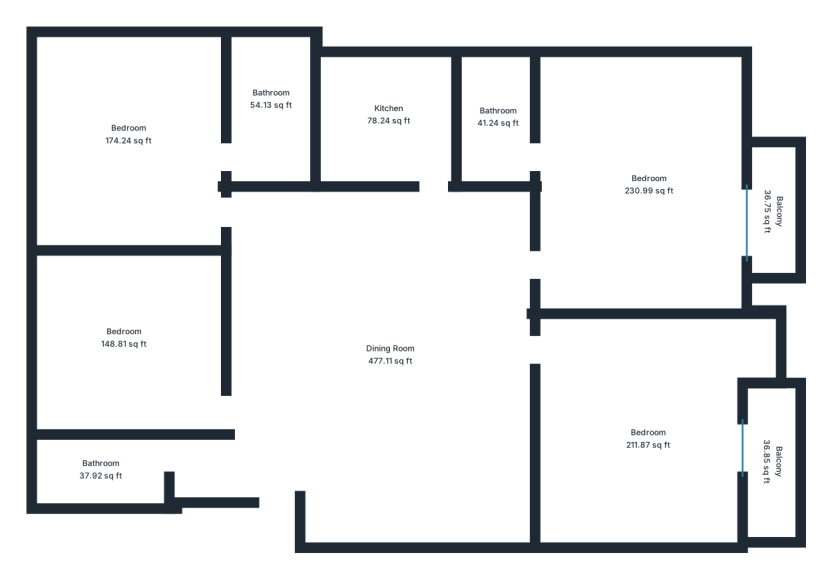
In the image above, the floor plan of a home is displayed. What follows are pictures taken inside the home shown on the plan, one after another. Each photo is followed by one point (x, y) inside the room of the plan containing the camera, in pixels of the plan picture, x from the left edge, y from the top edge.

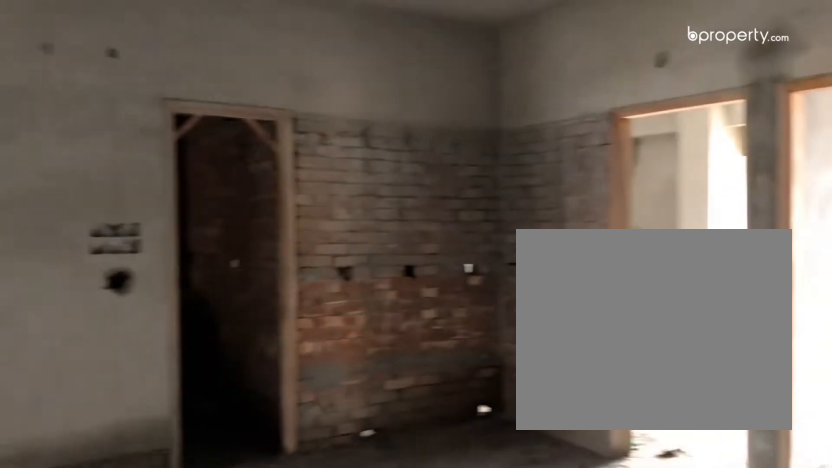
(391, 358)
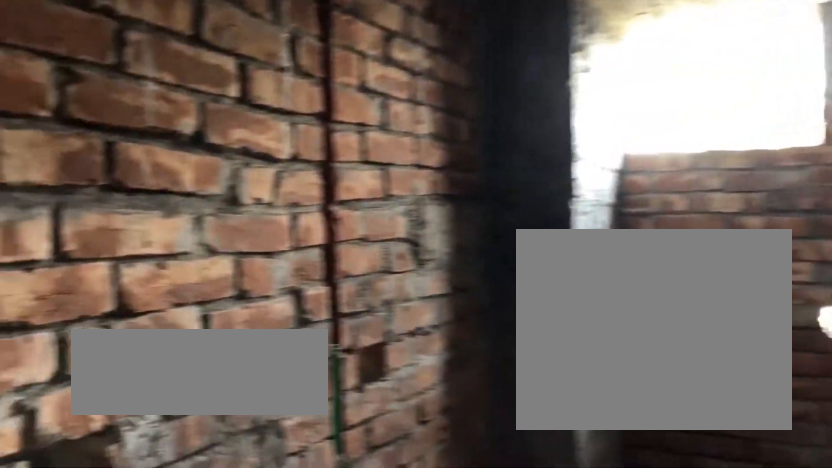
(97, 469)
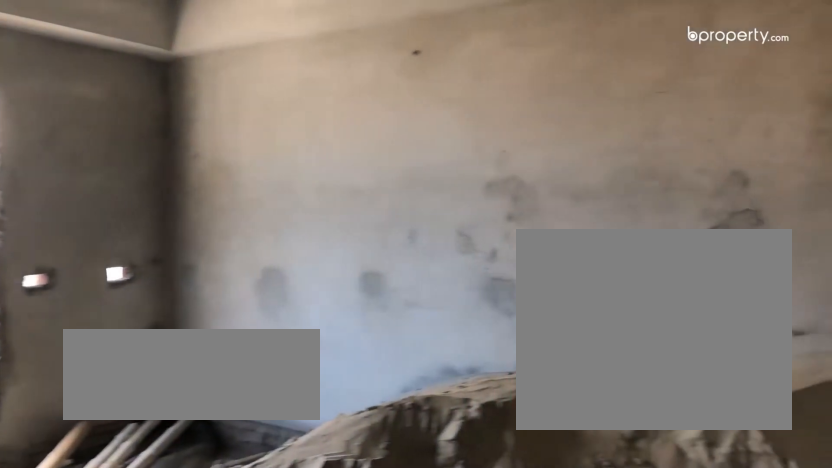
(128, 345)
